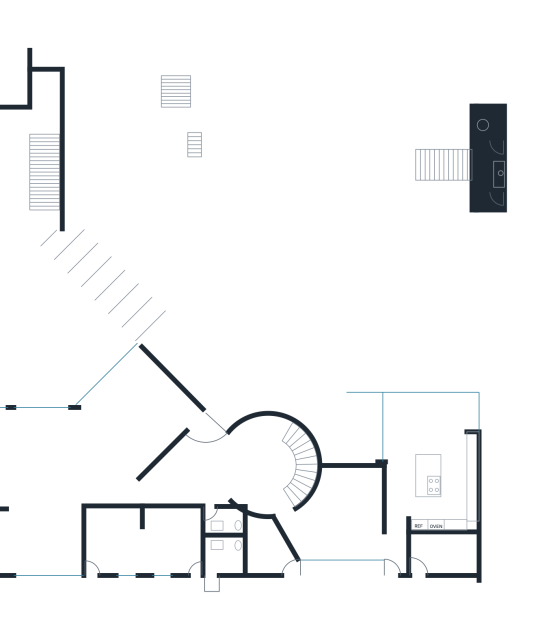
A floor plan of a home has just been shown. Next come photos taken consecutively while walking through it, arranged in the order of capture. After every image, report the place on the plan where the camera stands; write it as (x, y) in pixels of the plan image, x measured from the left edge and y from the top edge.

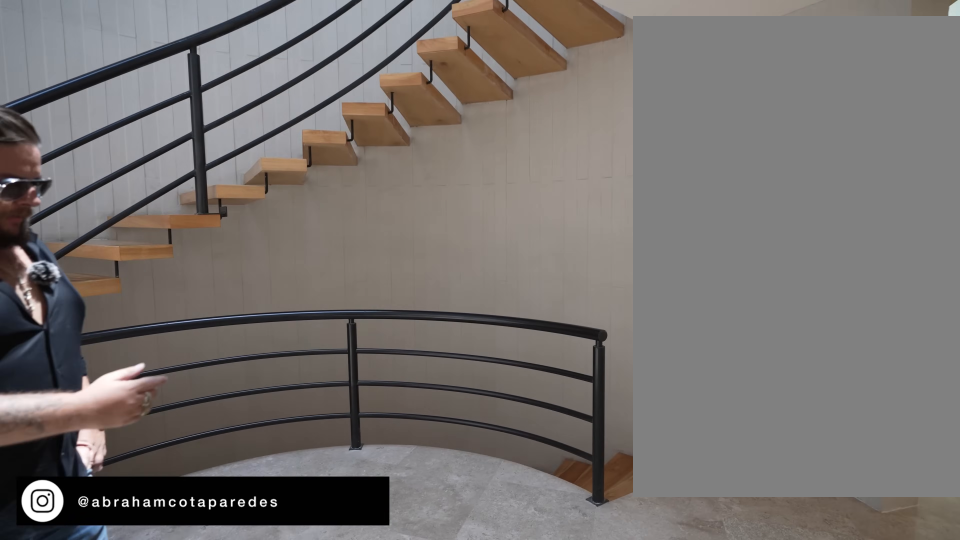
(256, 487)
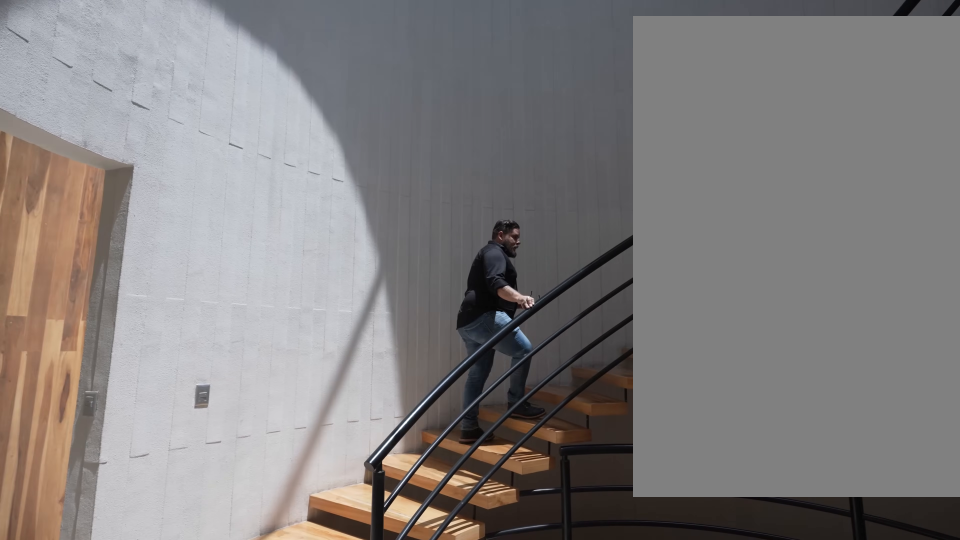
(245, 473)
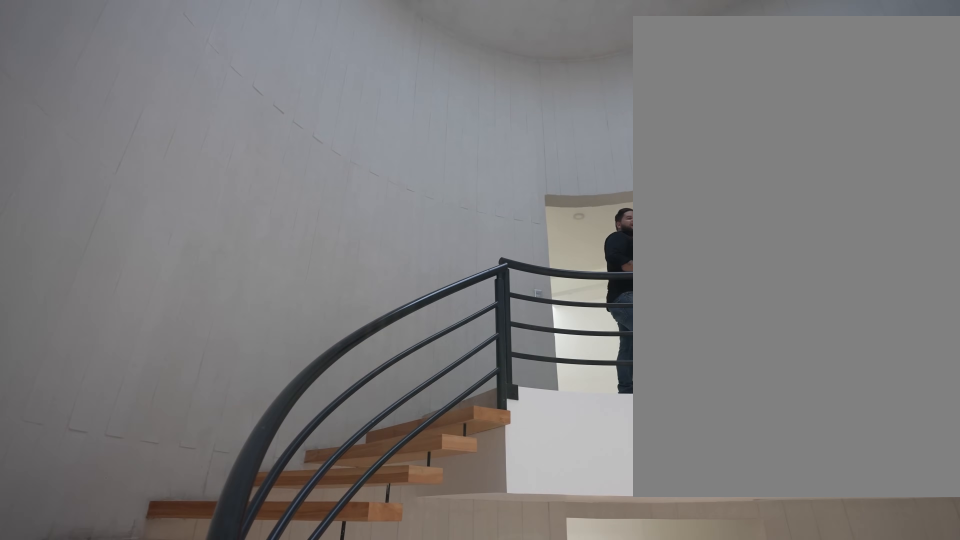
(244, 460)
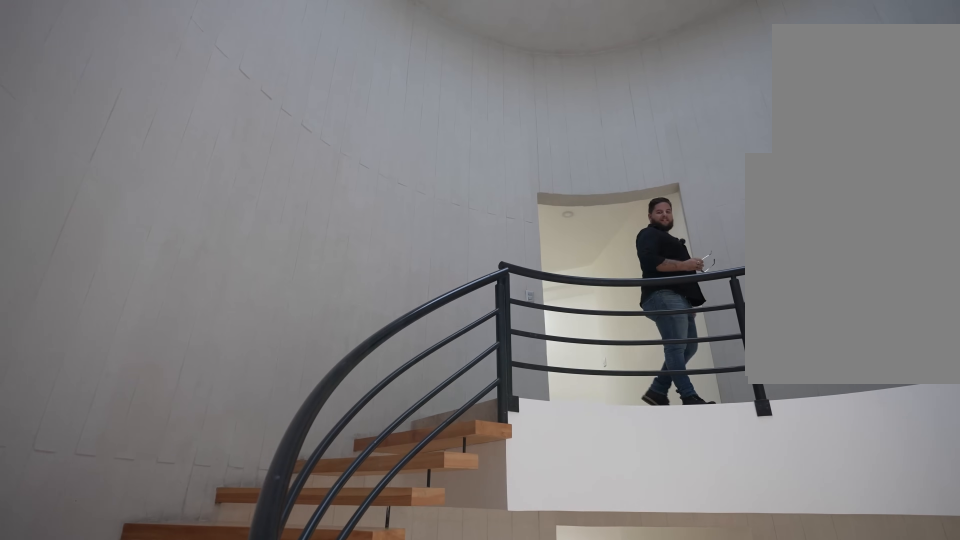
(245, 455)
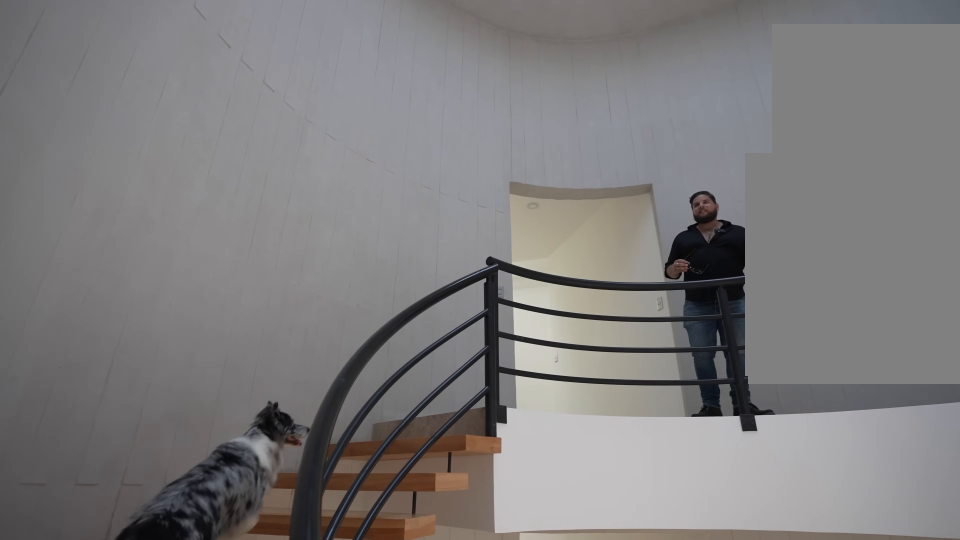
(256, 438)
